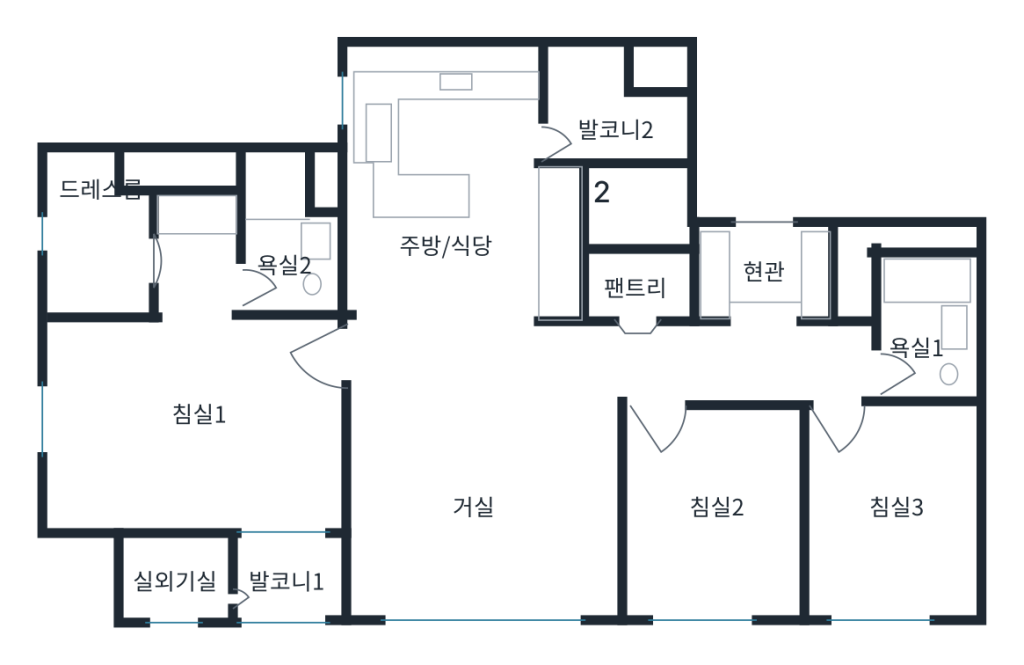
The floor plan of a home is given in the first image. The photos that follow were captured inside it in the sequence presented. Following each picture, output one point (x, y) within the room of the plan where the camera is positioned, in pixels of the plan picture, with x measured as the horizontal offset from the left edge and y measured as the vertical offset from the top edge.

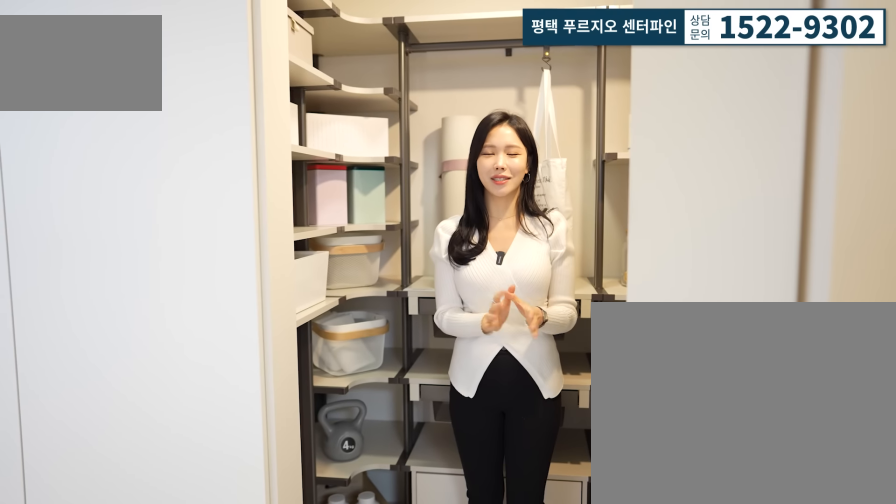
(640, 323)
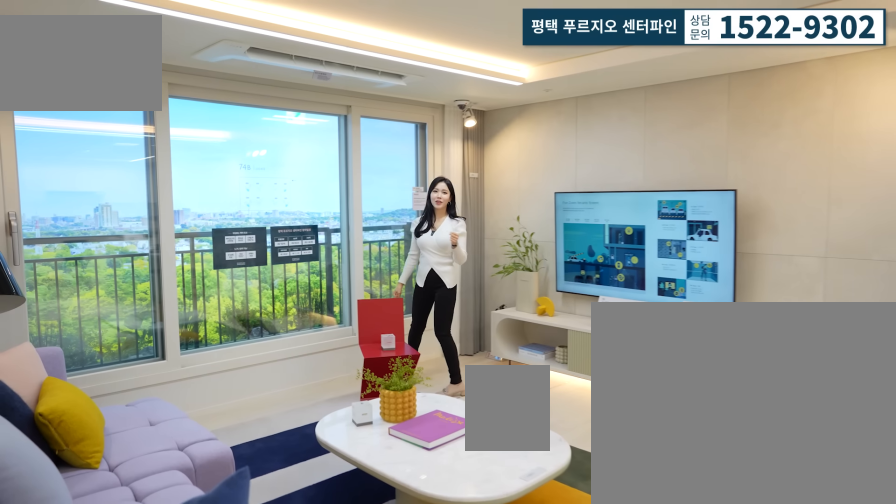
(478, 492)
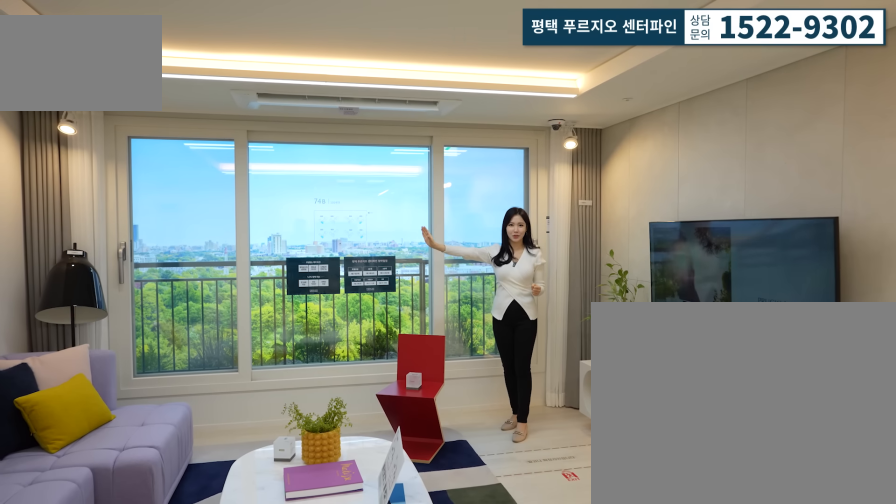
(478, 492)
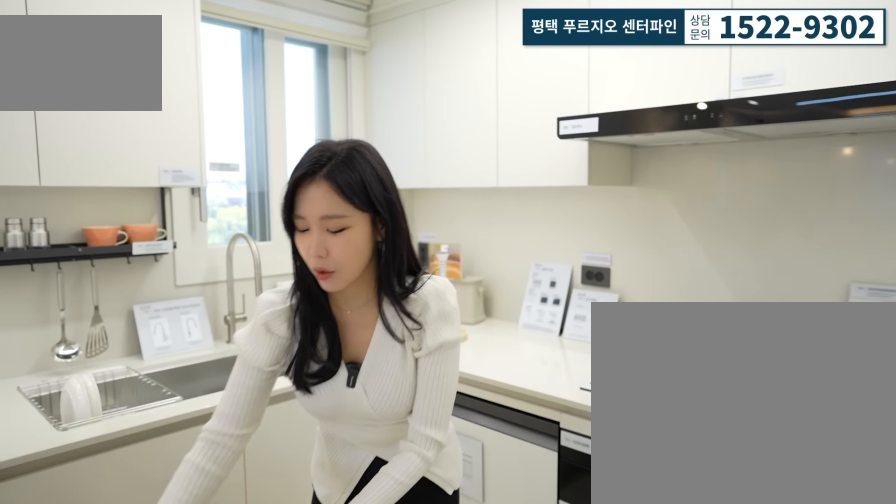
(466, 201)
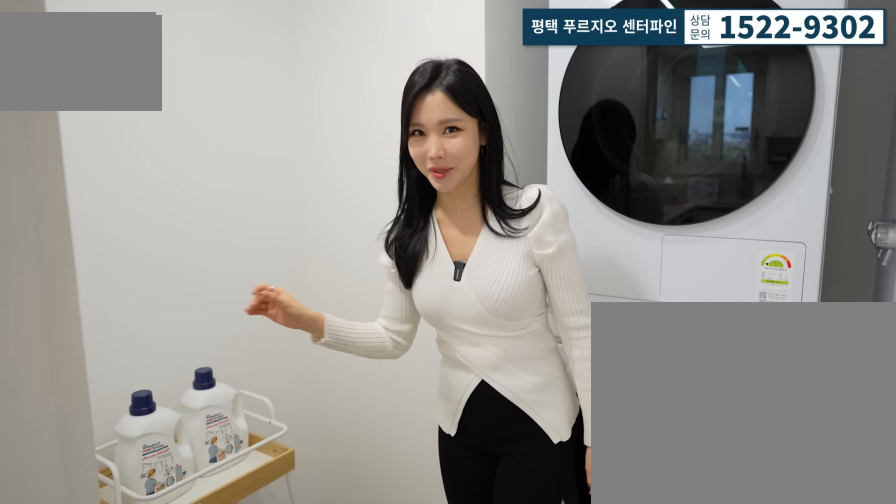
(619, 120)
